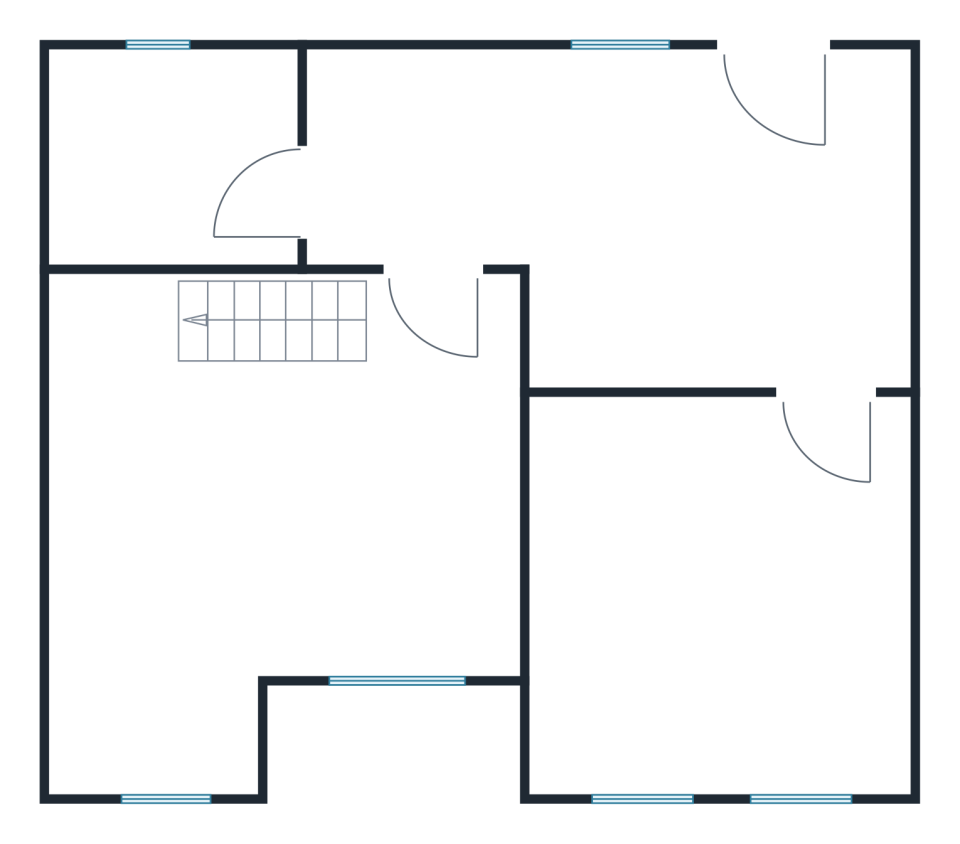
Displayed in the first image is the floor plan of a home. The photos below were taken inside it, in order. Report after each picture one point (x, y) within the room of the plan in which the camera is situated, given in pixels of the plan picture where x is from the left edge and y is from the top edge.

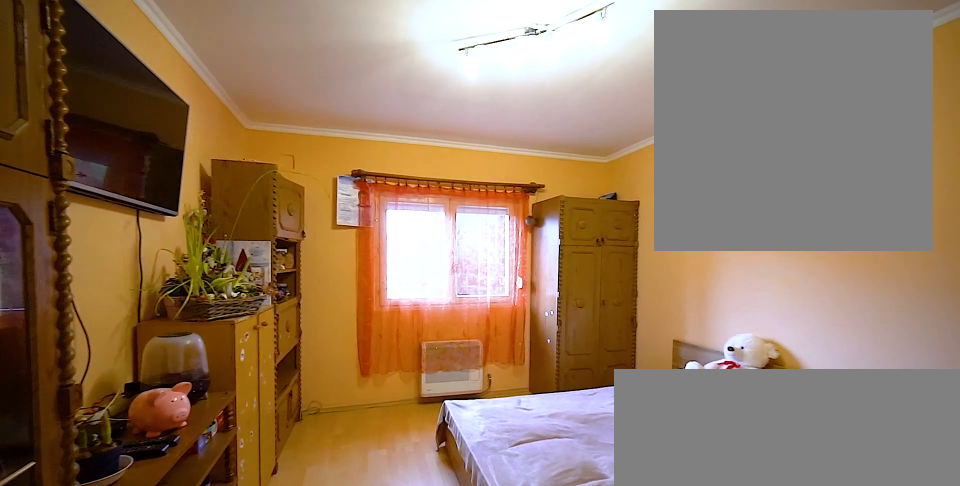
(730, 597)
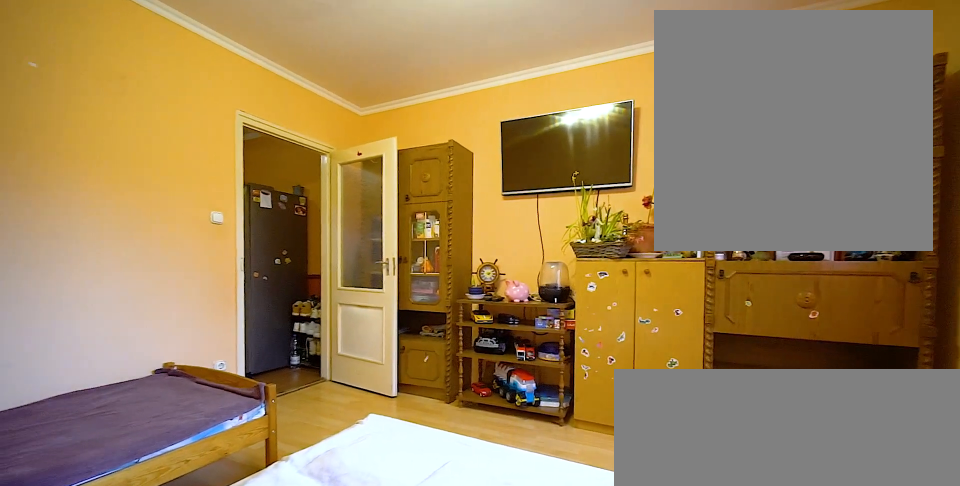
(729, 597)
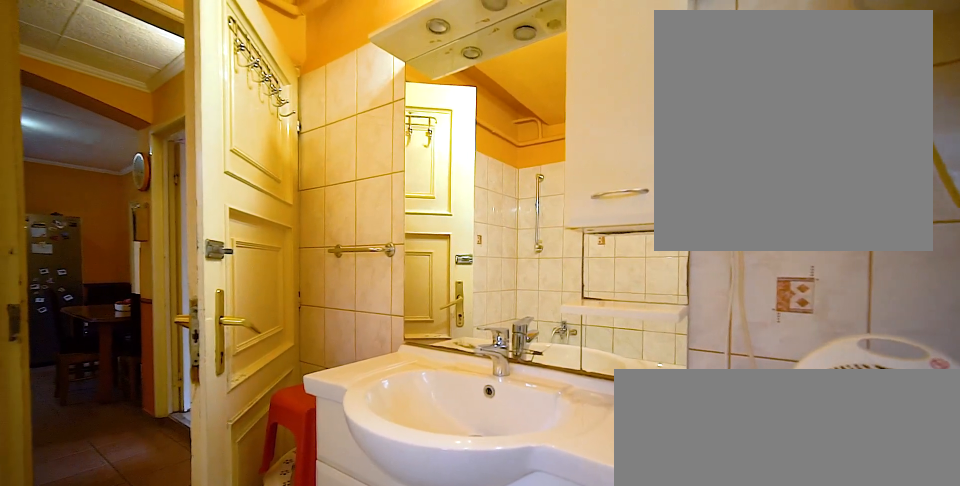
(175, 164)
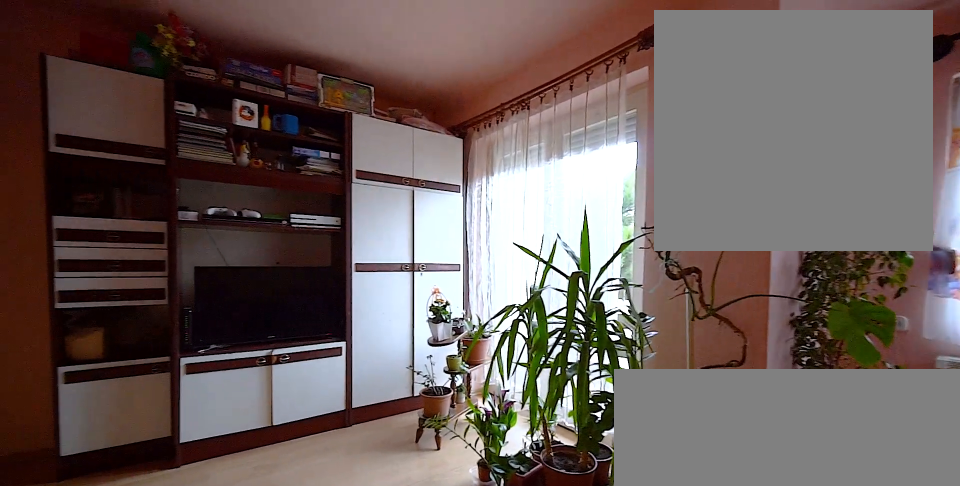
(251, 503)
